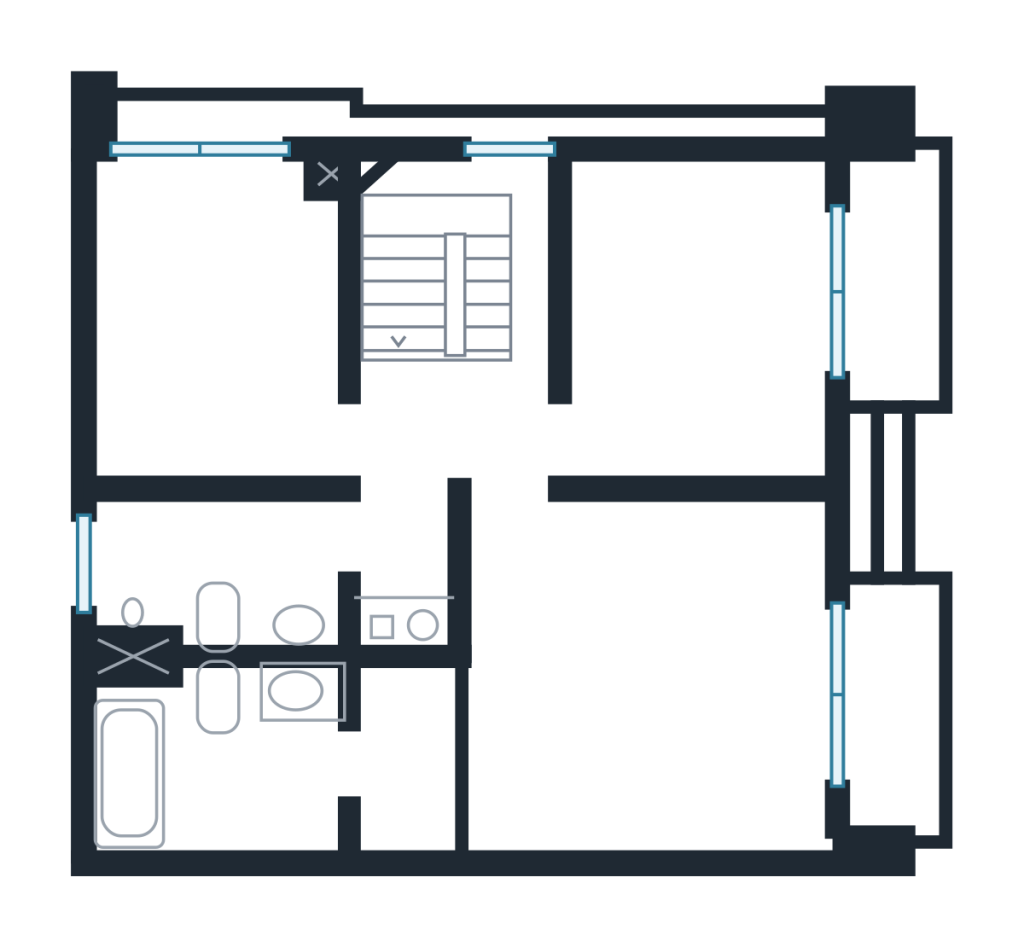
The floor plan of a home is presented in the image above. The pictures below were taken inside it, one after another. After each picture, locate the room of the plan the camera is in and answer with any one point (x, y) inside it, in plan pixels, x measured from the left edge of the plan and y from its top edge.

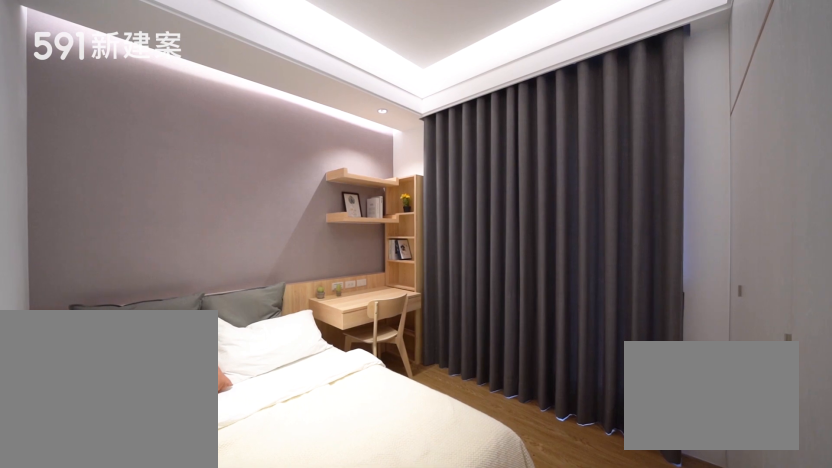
(700, 316)
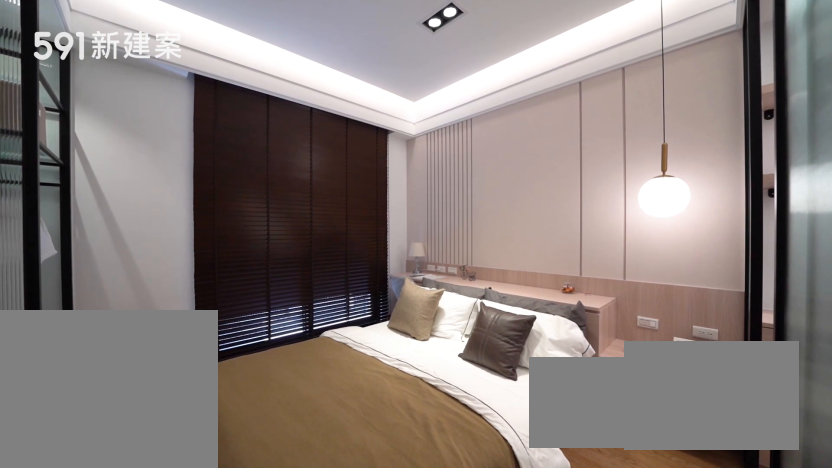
(609, 689)
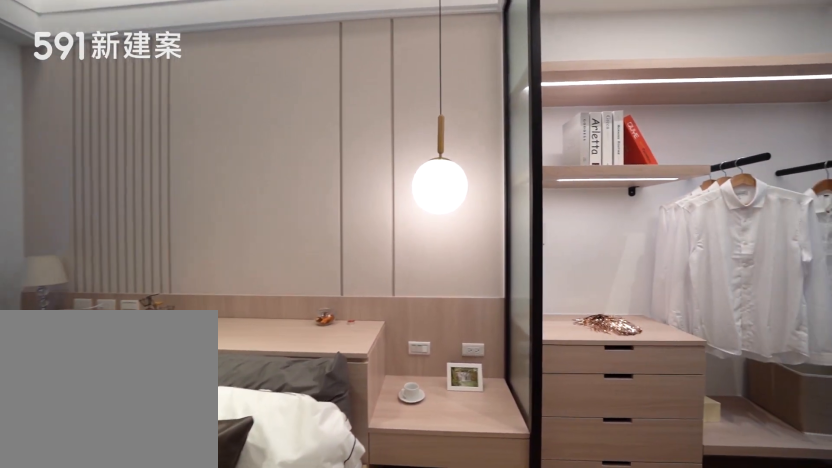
(609, 689)
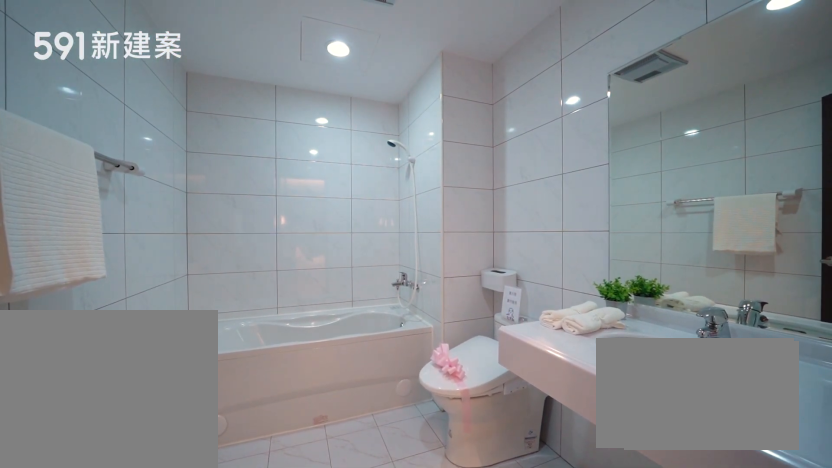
(212, 762)
